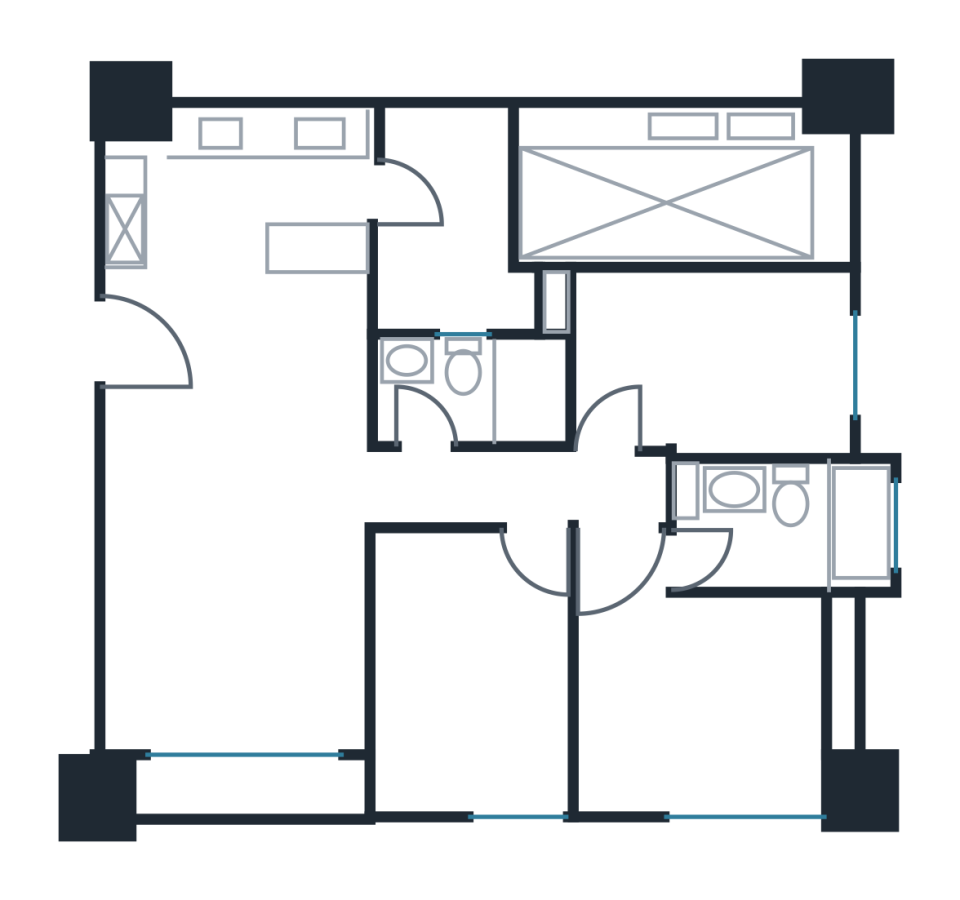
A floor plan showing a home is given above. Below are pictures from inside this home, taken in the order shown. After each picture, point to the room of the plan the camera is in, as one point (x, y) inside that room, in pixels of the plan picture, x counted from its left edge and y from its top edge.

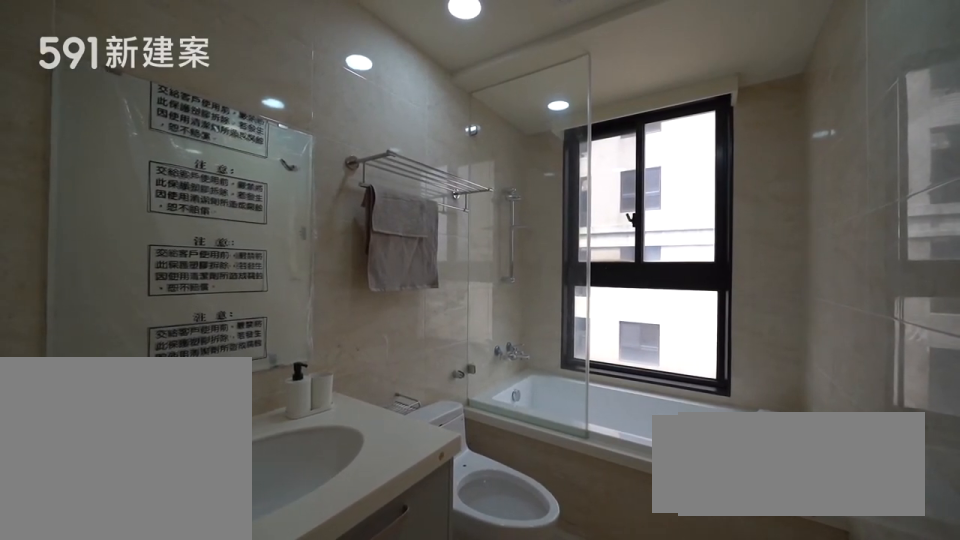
(791, 526)
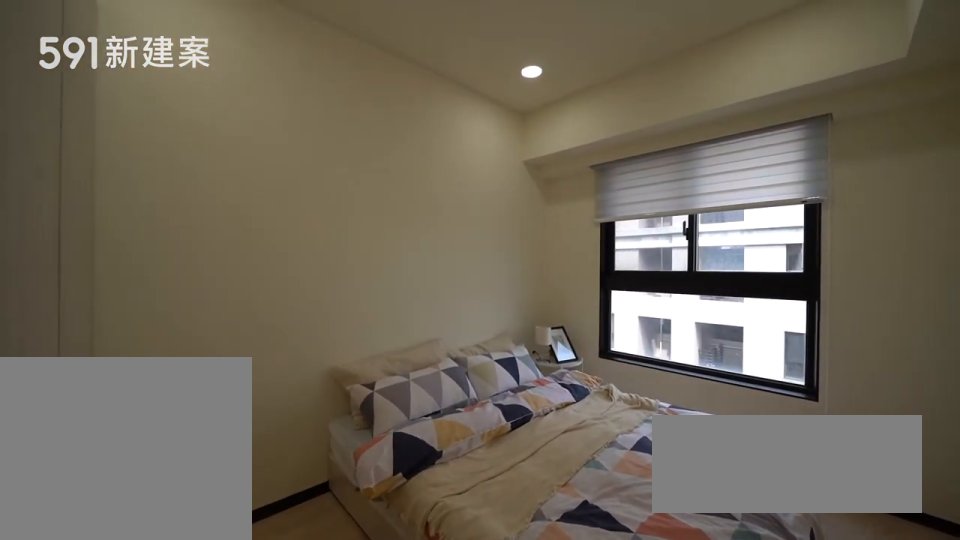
(716, 362)
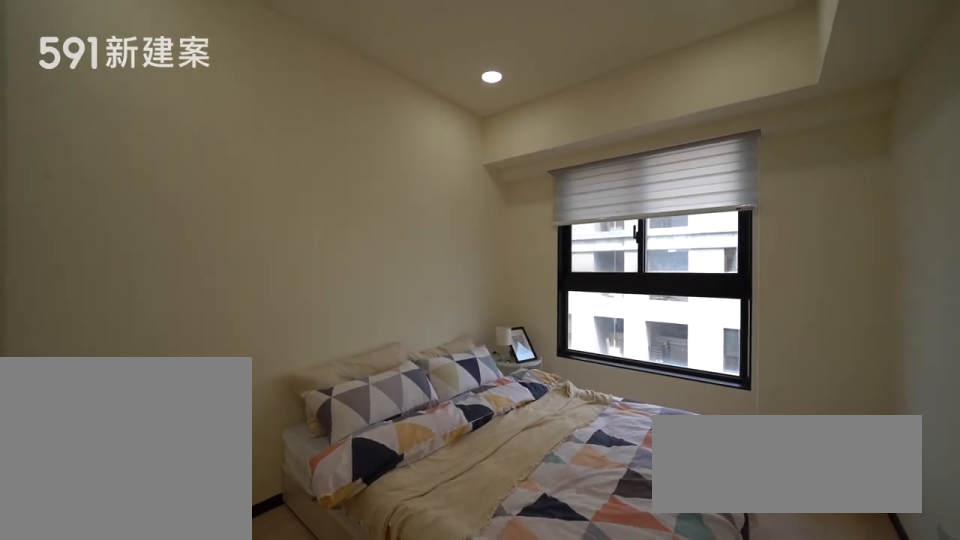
(716, 362)
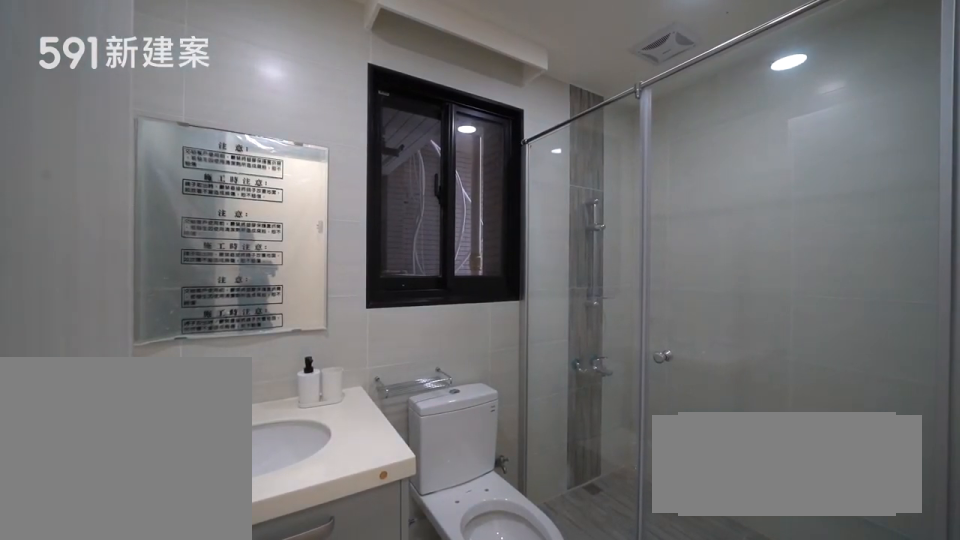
(478, 389)
